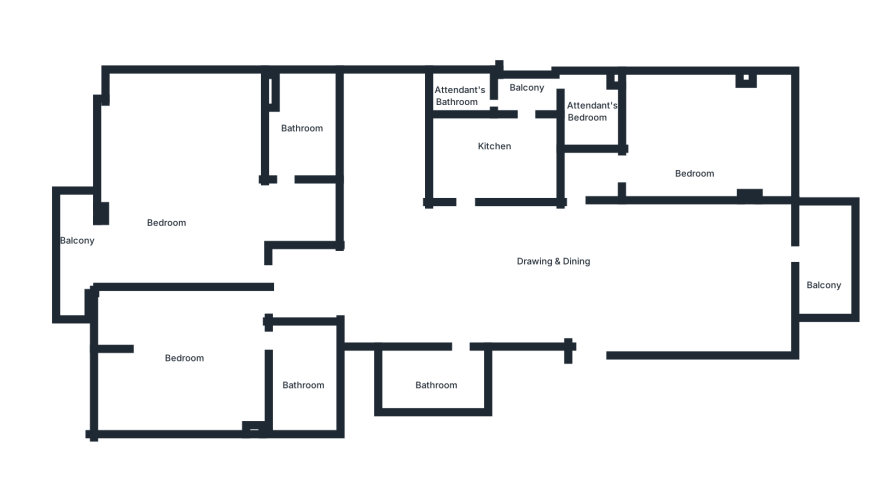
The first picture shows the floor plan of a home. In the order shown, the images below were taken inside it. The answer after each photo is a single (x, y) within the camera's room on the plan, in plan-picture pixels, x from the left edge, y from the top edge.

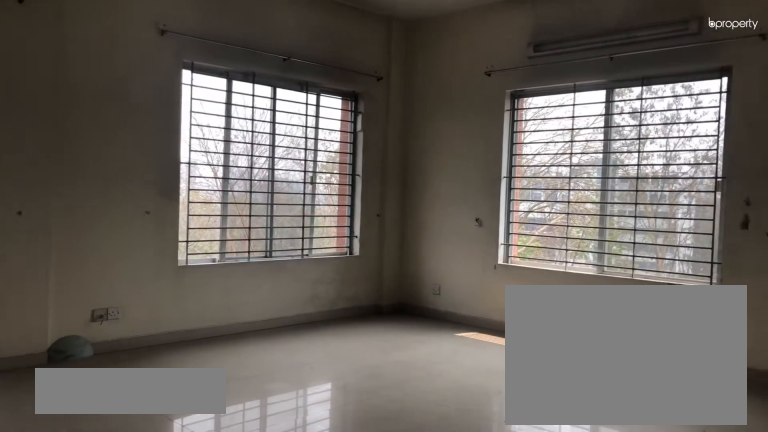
(171, 199)
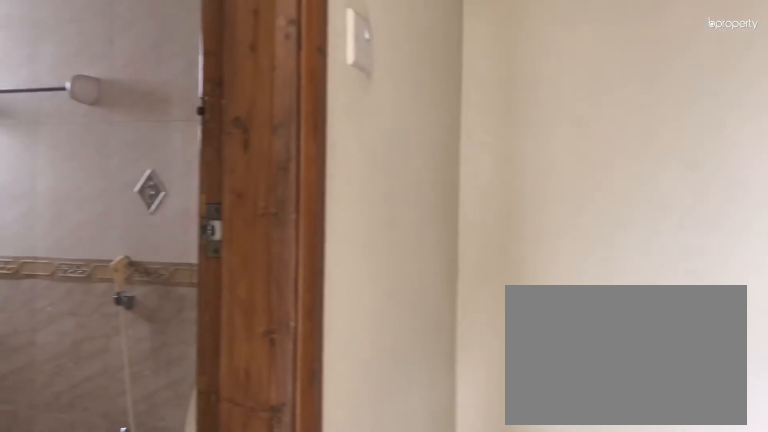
(285, 196)
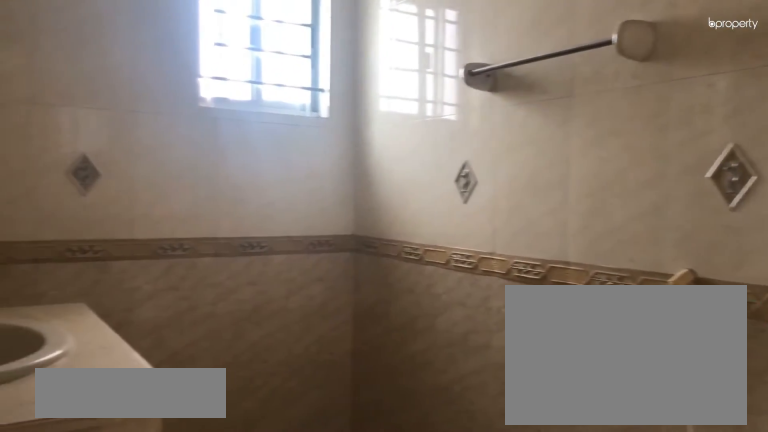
(301, 117)
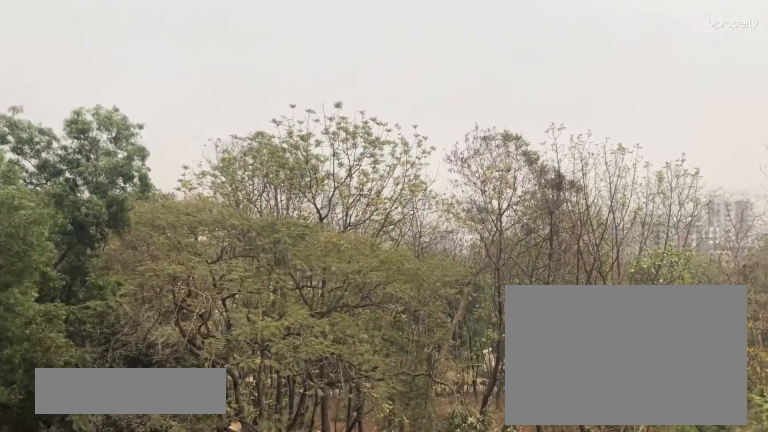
(75, 245)
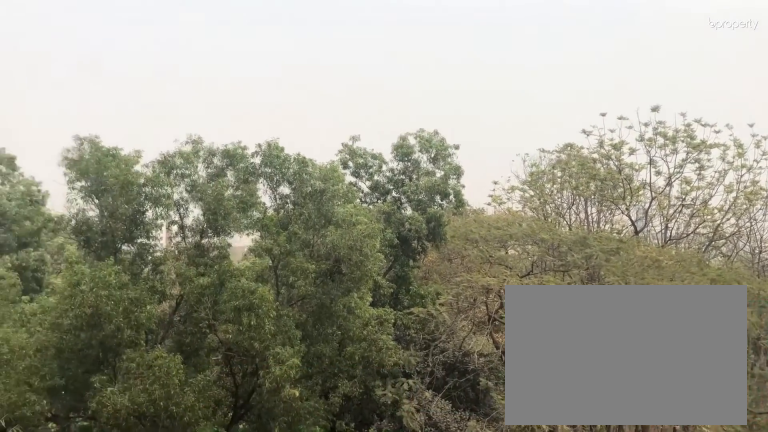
(75, 245)
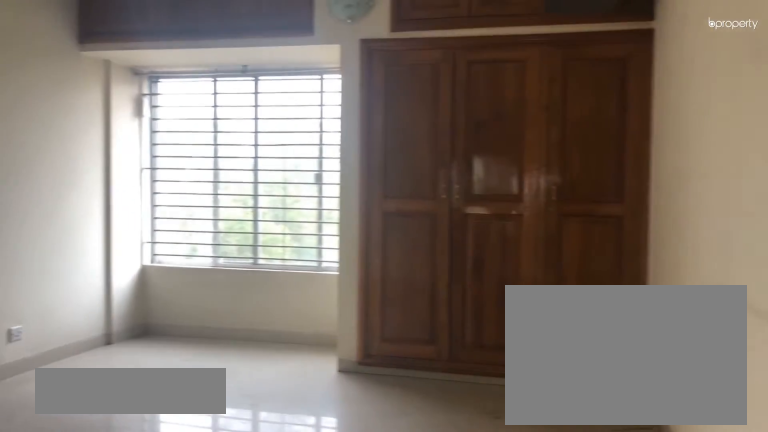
(177, 348)
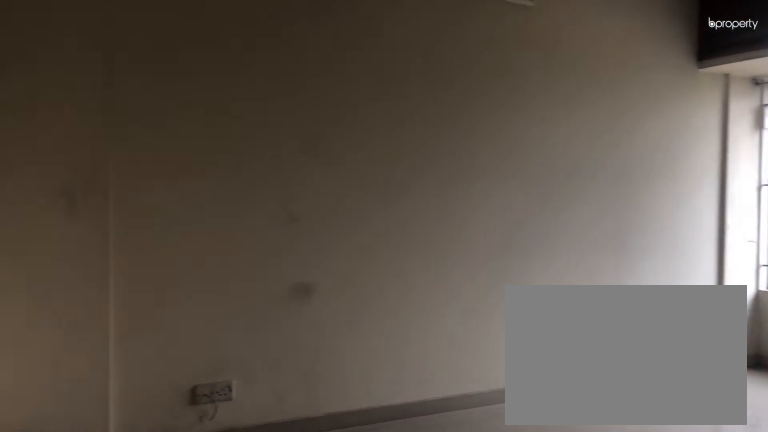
(177, 348)
